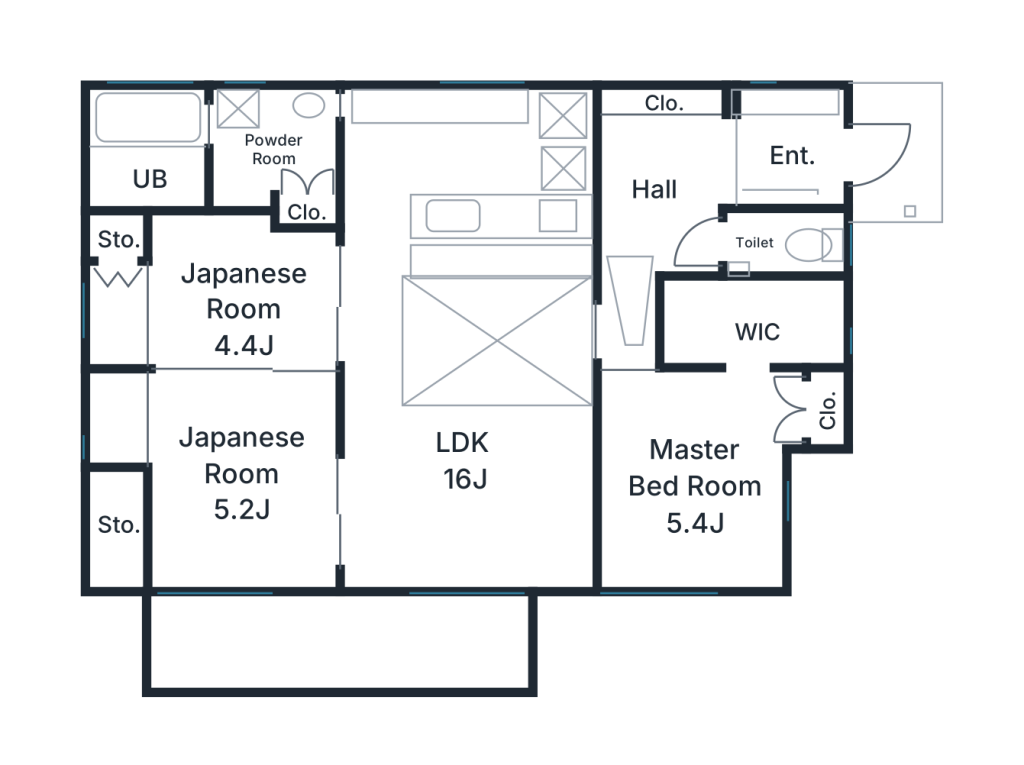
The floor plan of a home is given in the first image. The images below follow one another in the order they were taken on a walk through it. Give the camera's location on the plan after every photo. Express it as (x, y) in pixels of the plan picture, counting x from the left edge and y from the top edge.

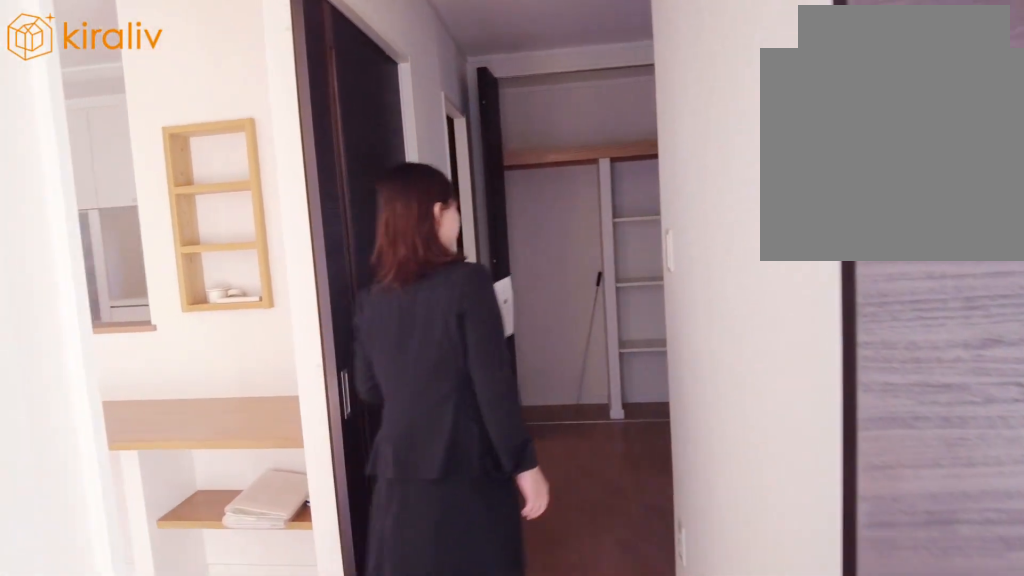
(633, 347)
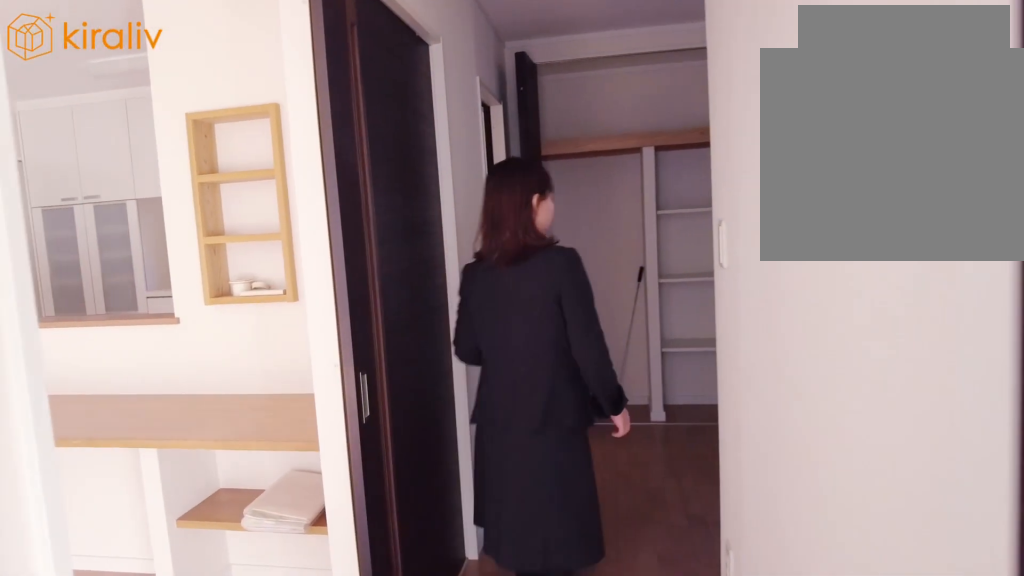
(636, 314)
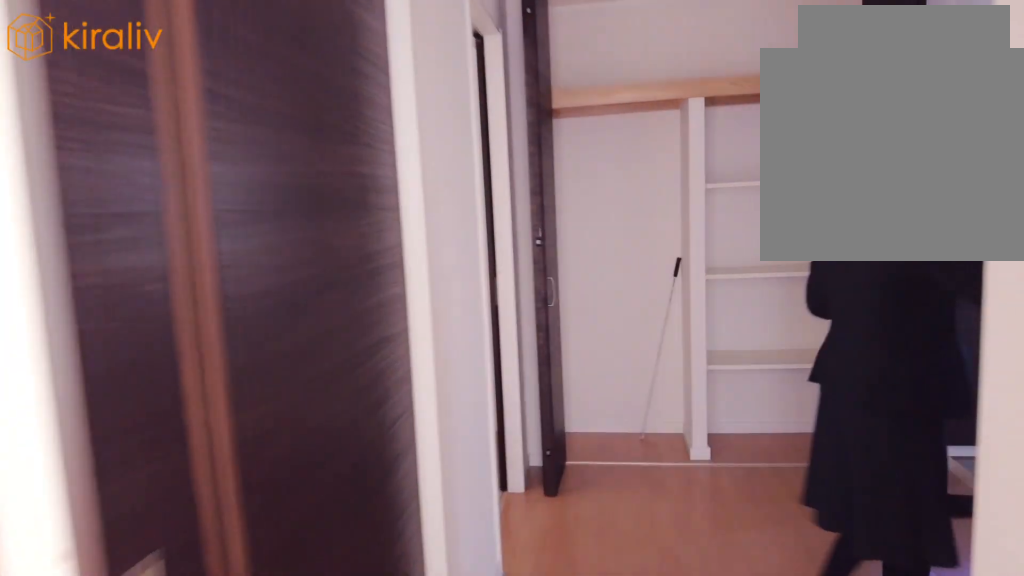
(695, 262)
